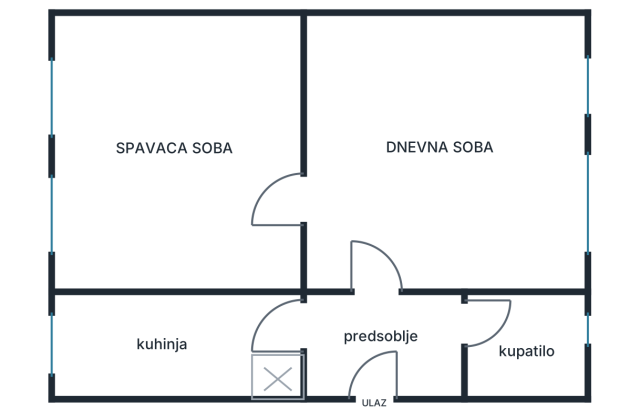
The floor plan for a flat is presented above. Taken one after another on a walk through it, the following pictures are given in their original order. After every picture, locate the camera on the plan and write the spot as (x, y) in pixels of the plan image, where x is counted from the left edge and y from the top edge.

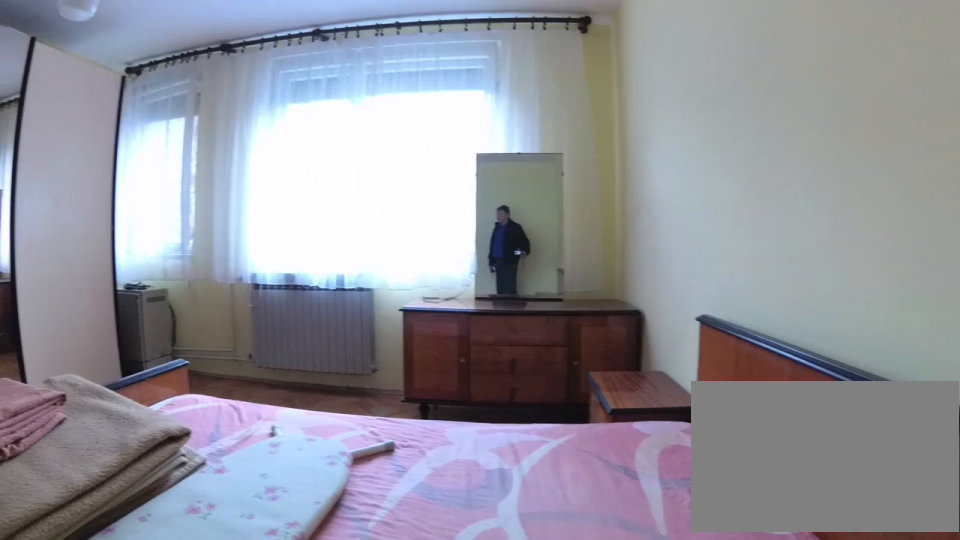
(265, 75)
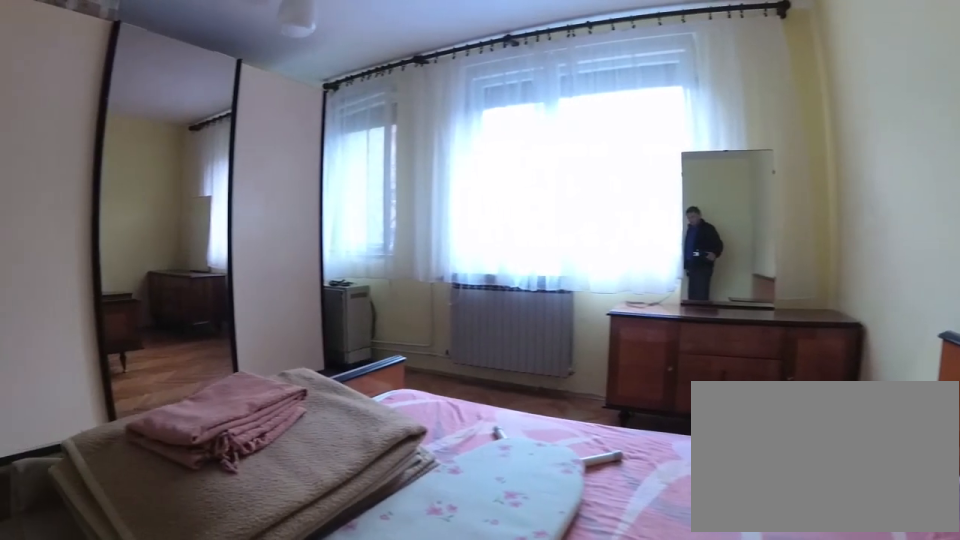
(264, 59)
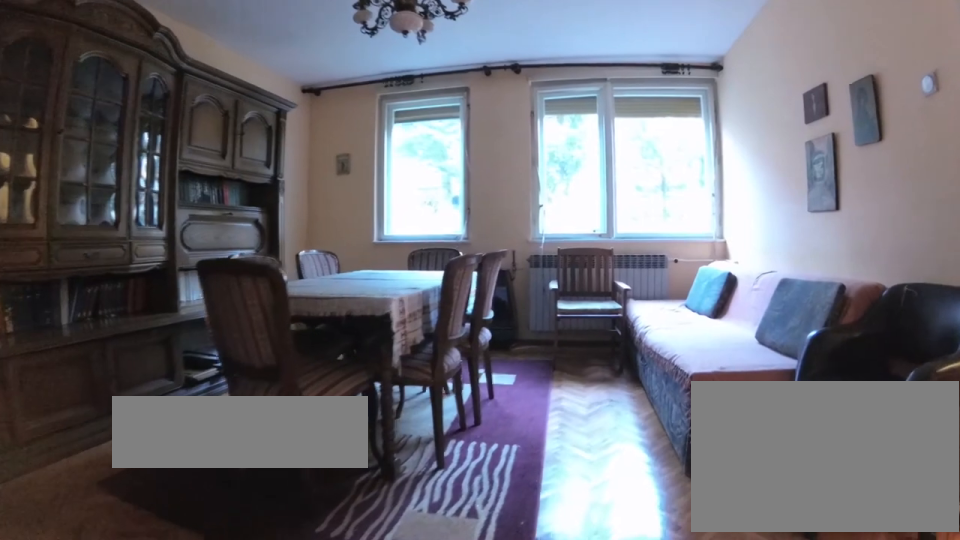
(349, 228)
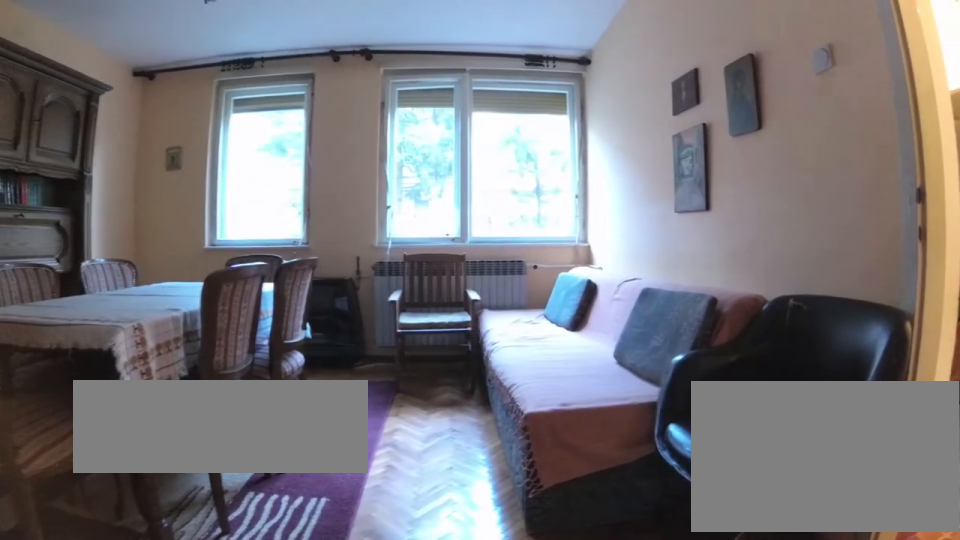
(360, 224)
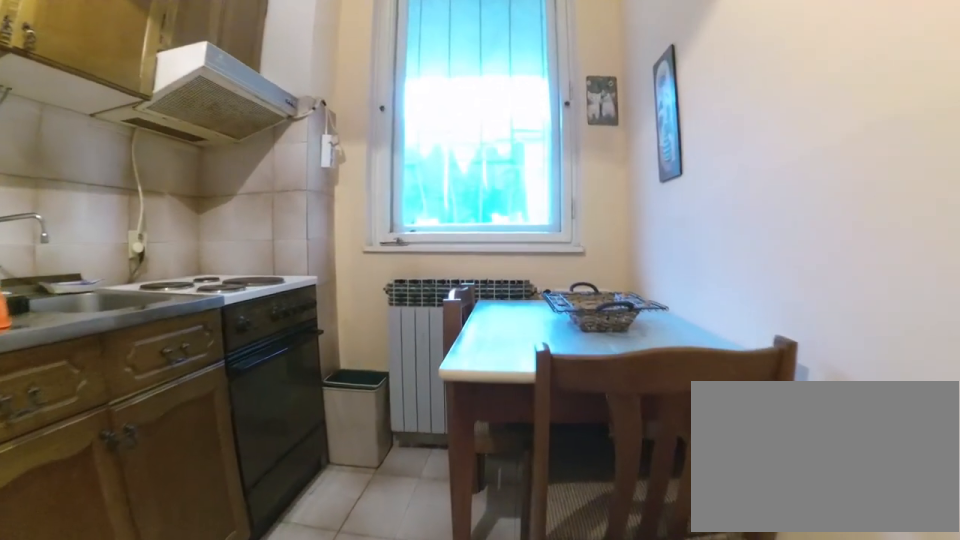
(206, 314)
